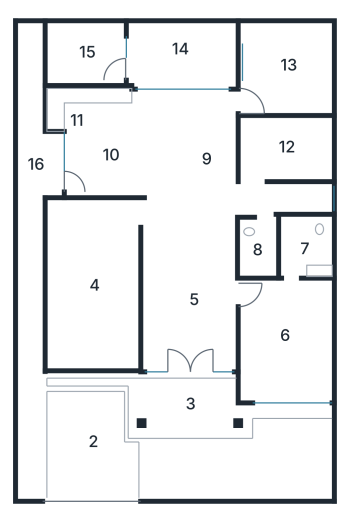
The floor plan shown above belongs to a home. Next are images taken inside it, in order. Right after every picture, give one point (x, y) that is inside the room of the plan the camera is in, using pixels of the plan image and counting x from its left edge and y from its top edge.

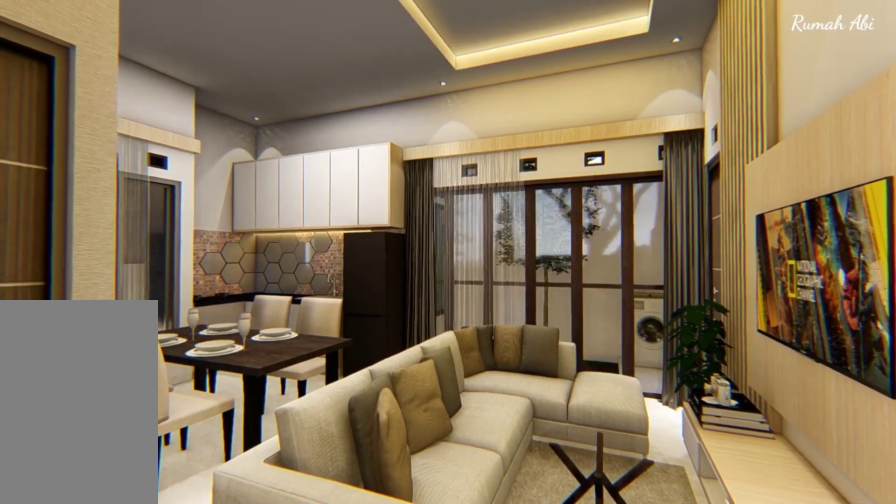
(180, 165)
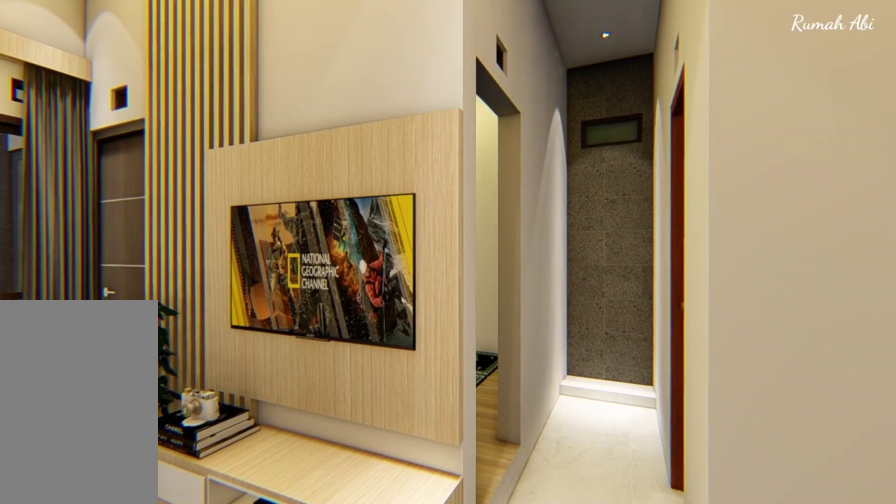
(176, 165)
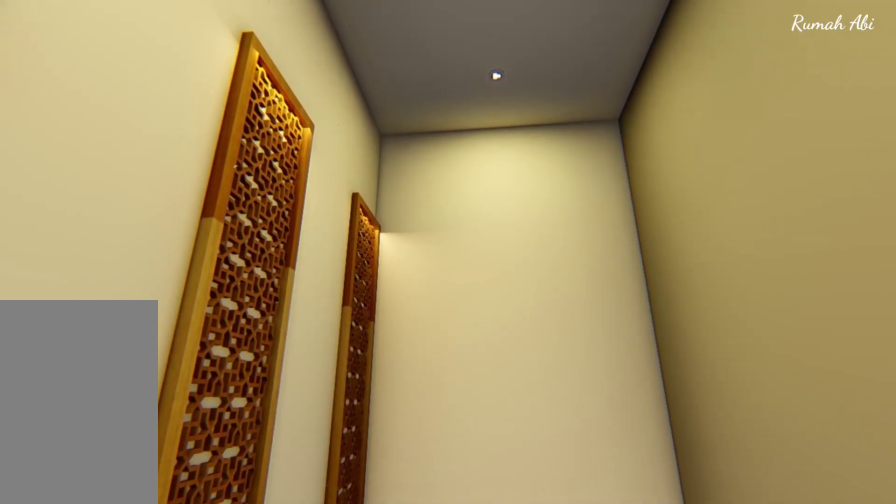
(293, 160)
